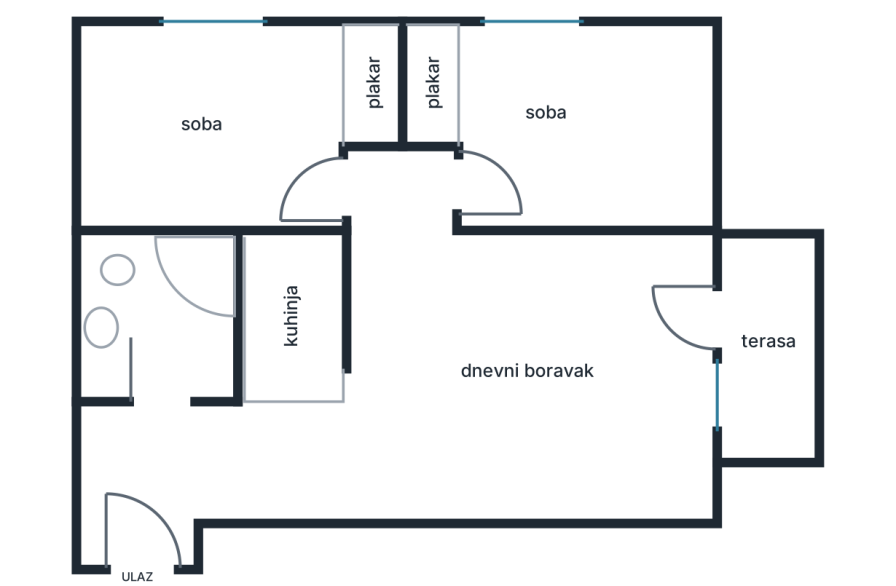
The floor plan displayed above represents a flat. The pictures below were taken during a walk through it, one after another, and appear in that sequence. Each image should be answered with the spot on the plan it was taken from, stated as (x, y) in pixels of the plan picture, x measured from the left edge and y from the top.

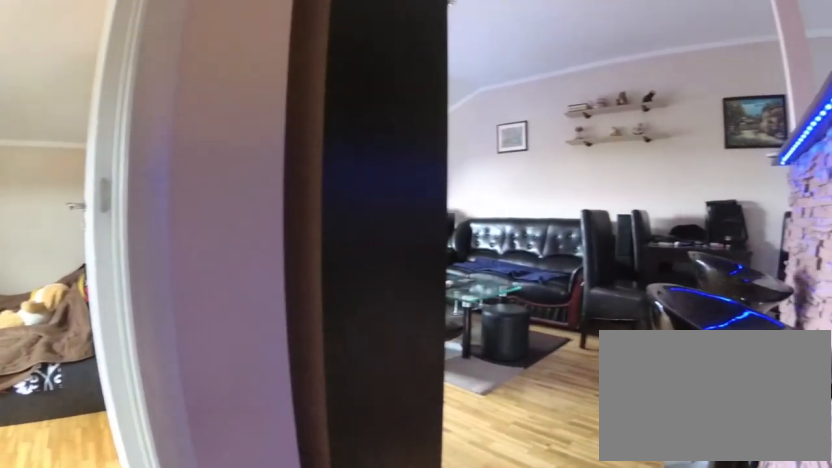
(352, 176)
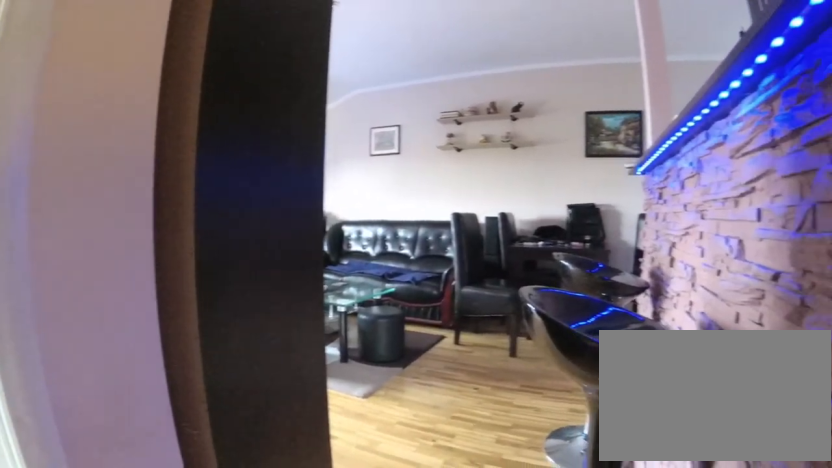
(365, 176)
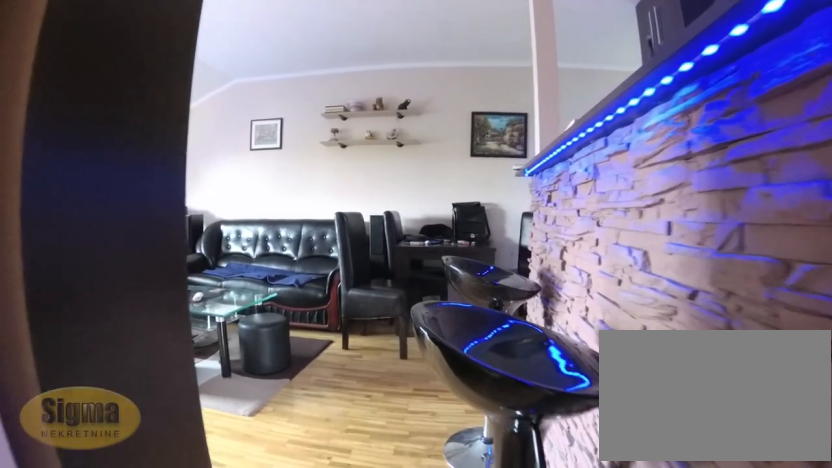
(387, 197)
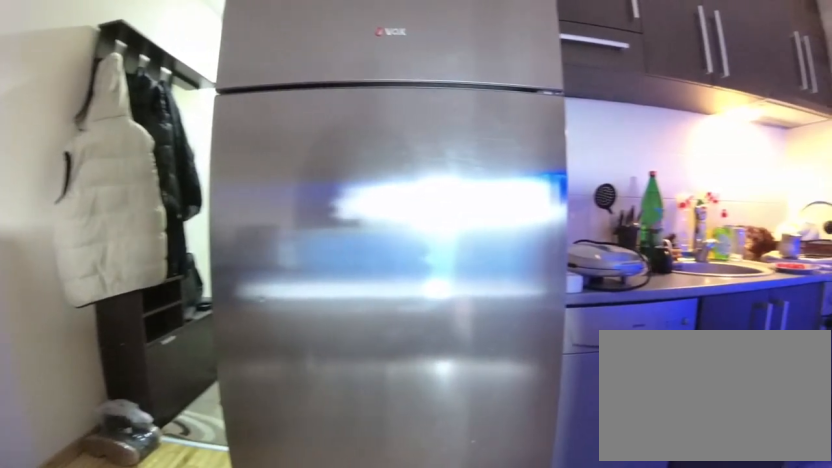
(379, 380)
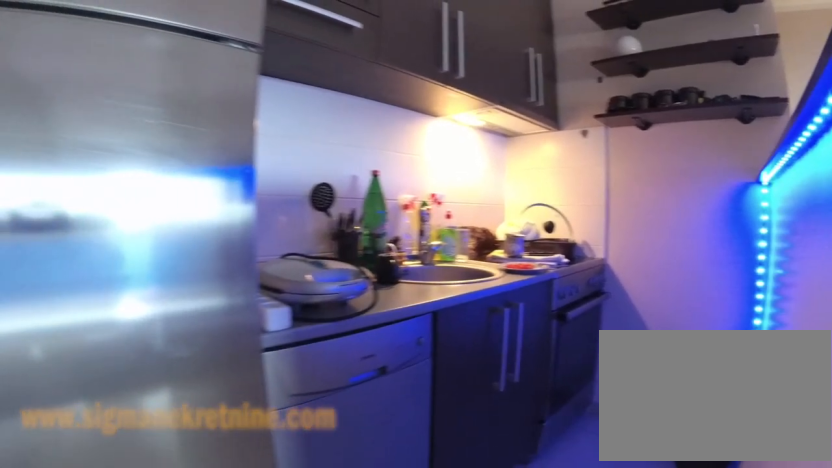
(335, 383)
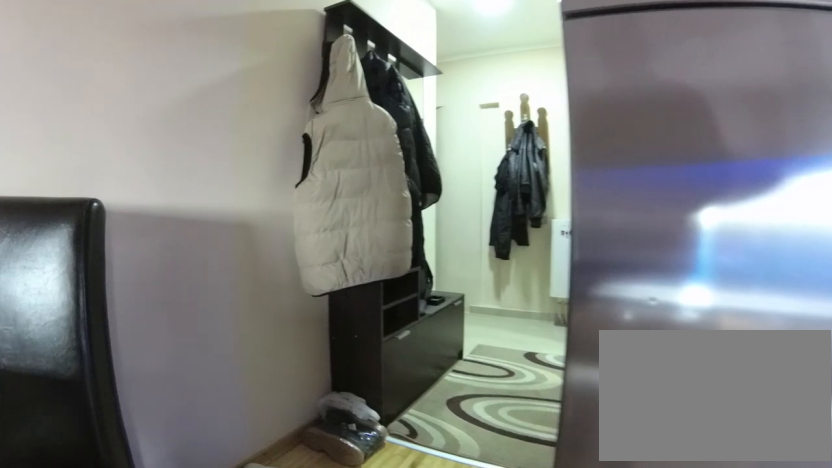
(332, 433)
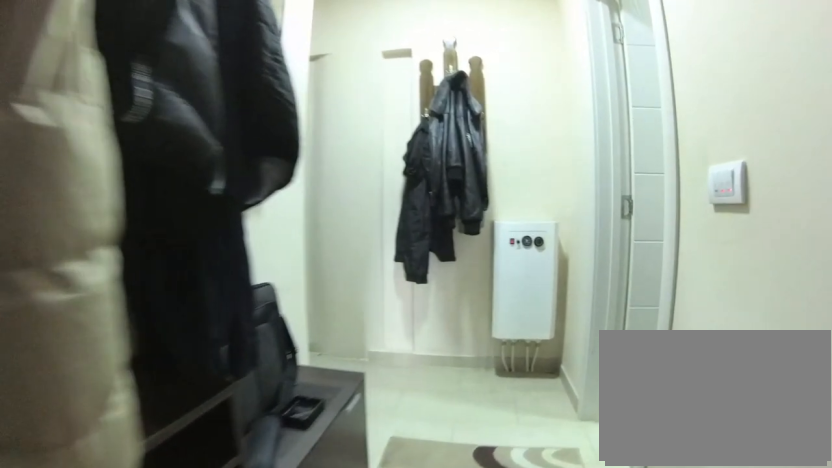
(274, 453)
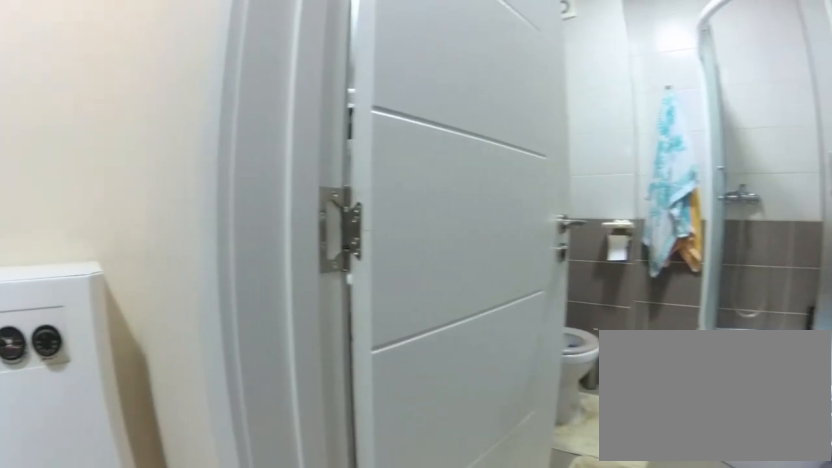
(173, 458)
